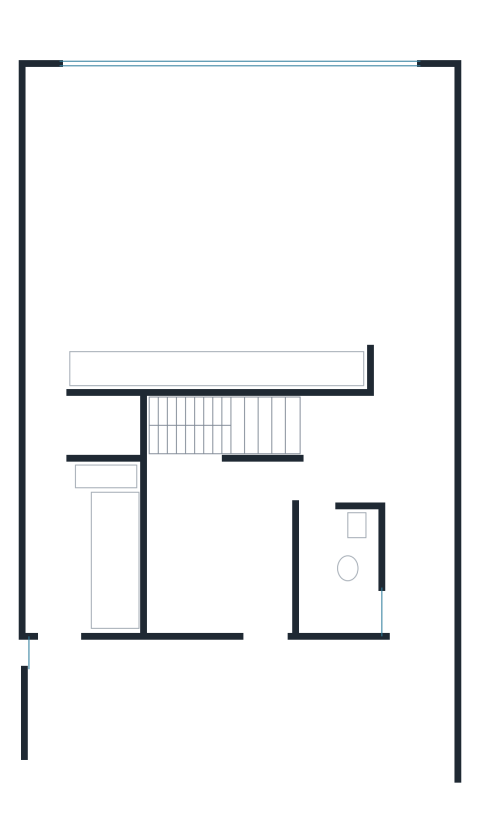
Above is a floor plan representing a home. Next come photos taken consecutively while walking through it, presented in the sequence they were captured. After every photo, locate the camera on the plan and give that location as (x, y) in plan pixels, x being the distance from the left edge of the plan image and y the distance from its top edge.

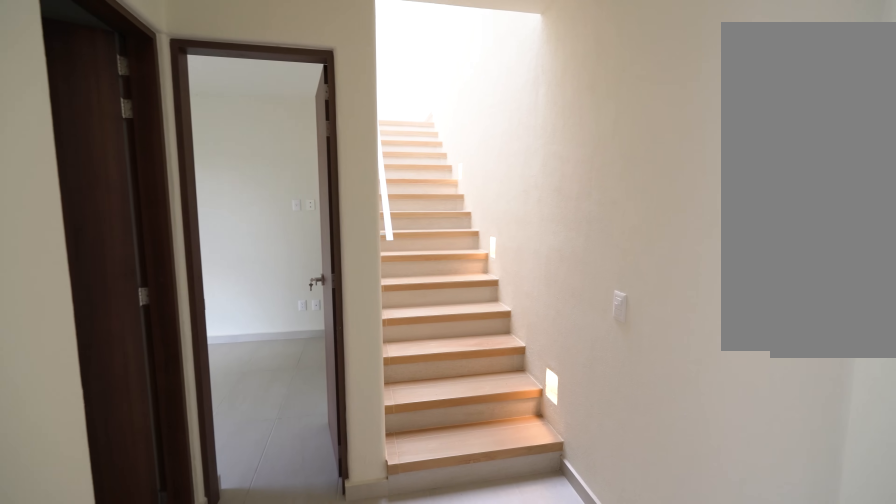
(426, 490)
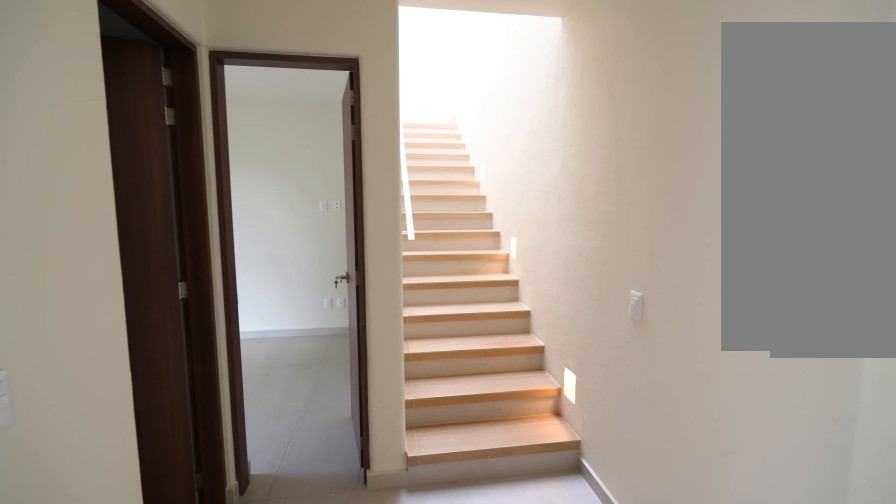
(426, 490)
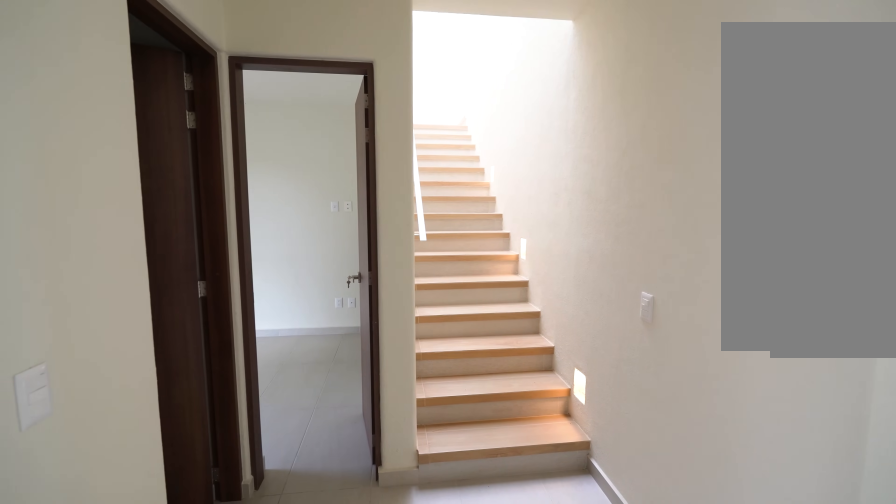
(426, 483)
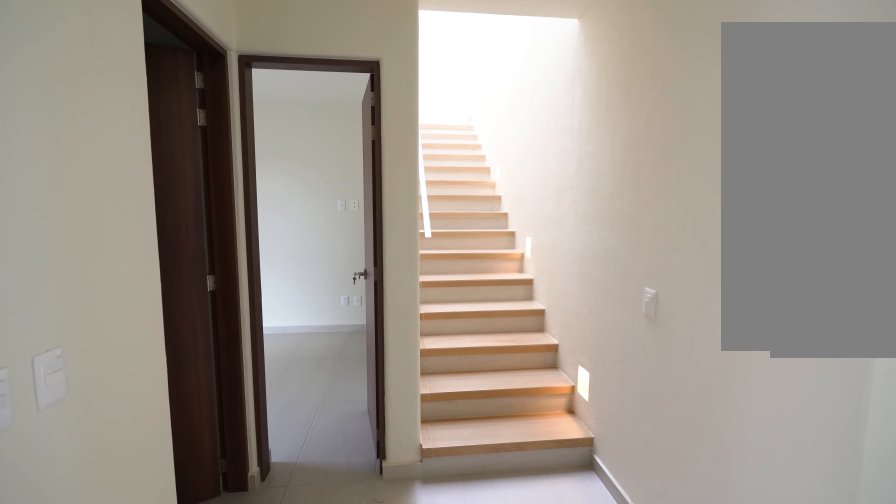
(426, 483)
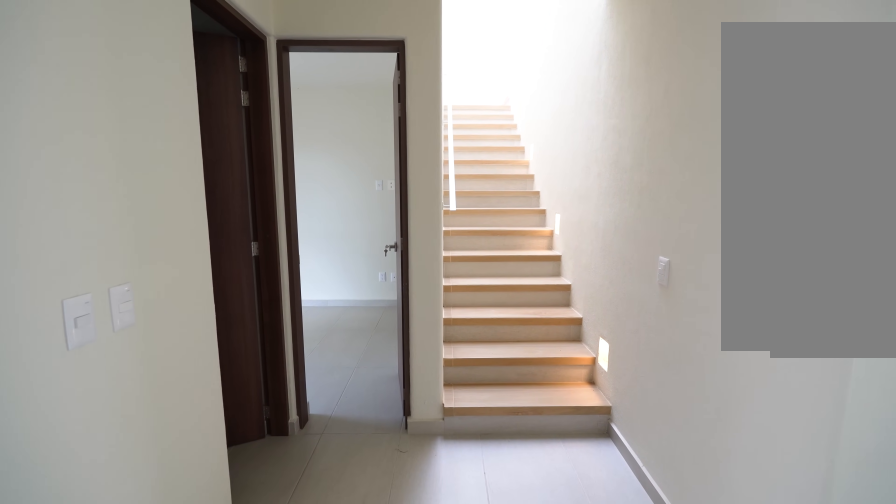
(426, 482)
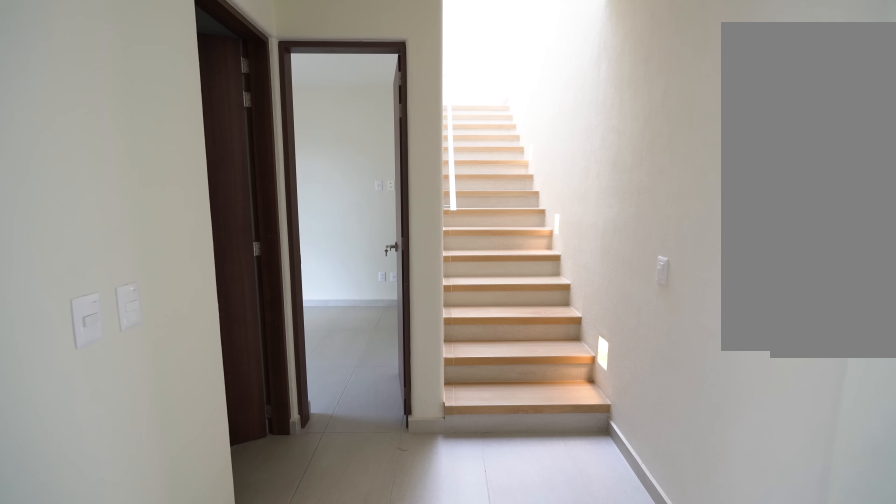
(426, 483)
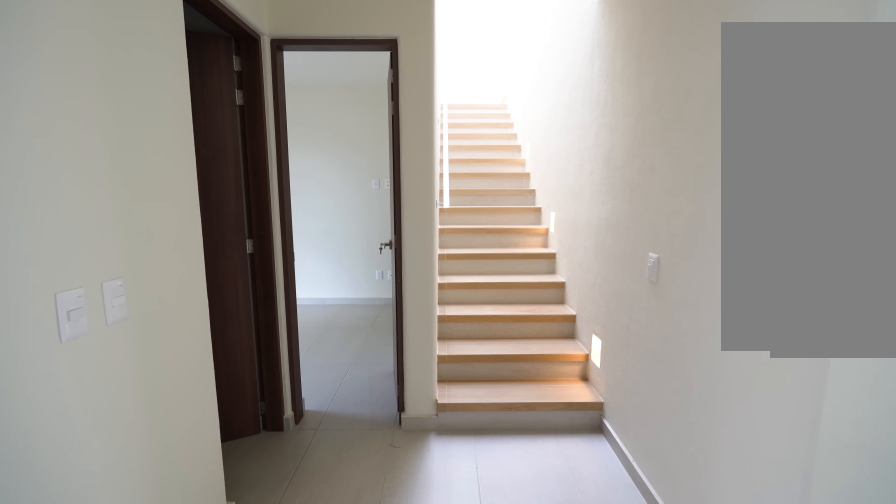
(425, 481)
